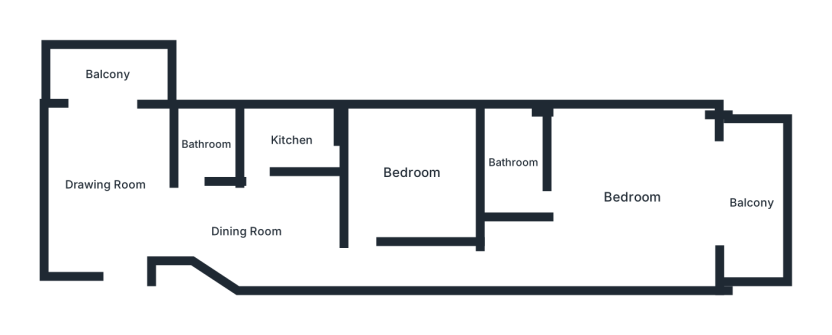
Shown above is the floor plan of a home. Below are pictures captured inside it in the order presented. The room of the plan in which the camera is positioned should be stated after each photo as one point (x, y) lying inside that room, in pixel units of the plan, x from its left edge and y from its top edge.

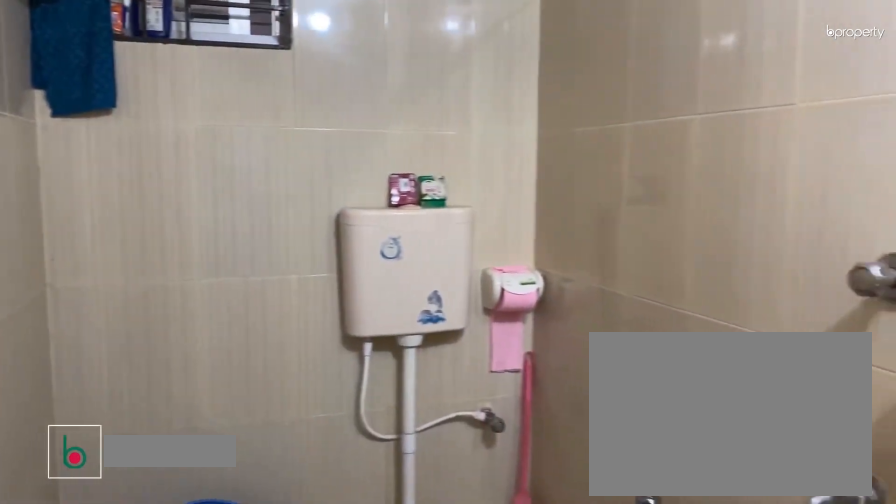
(205, 144)
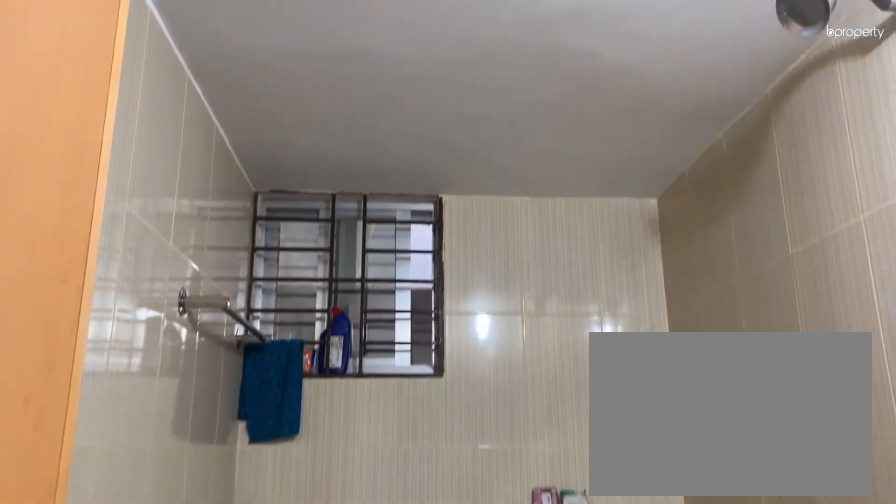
(205, 144)
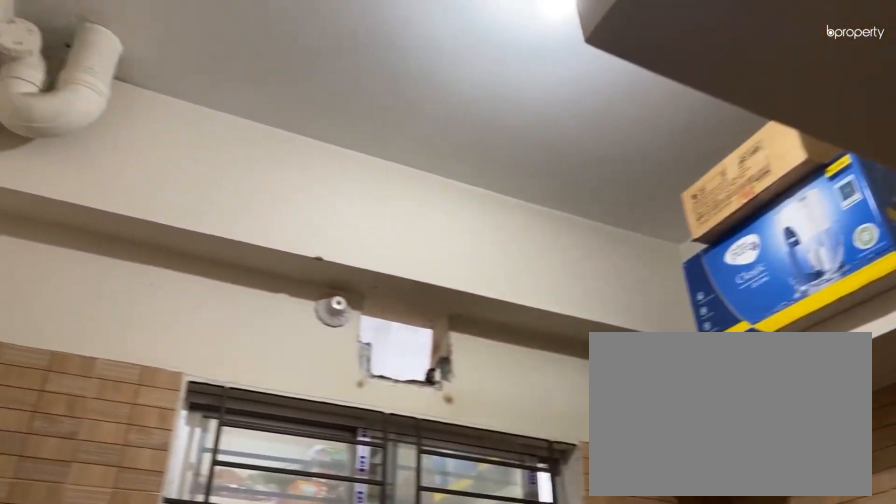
(293, 136)
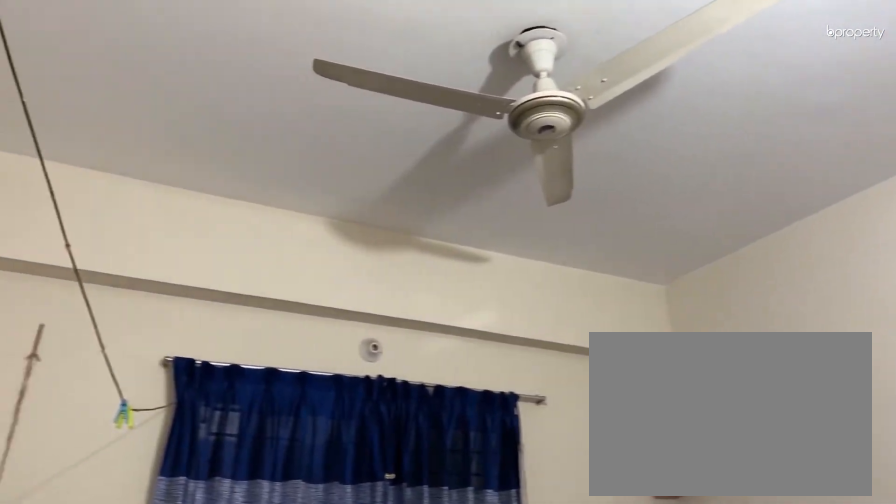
(410, 173)
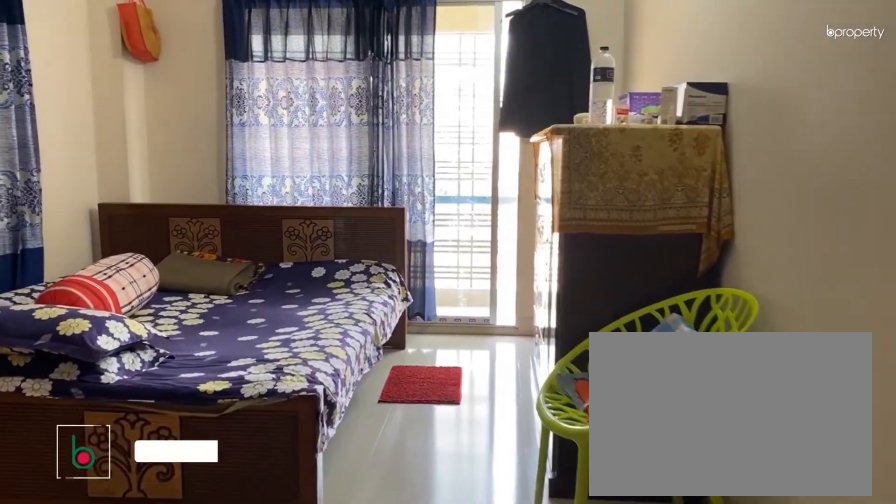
(633, 196)
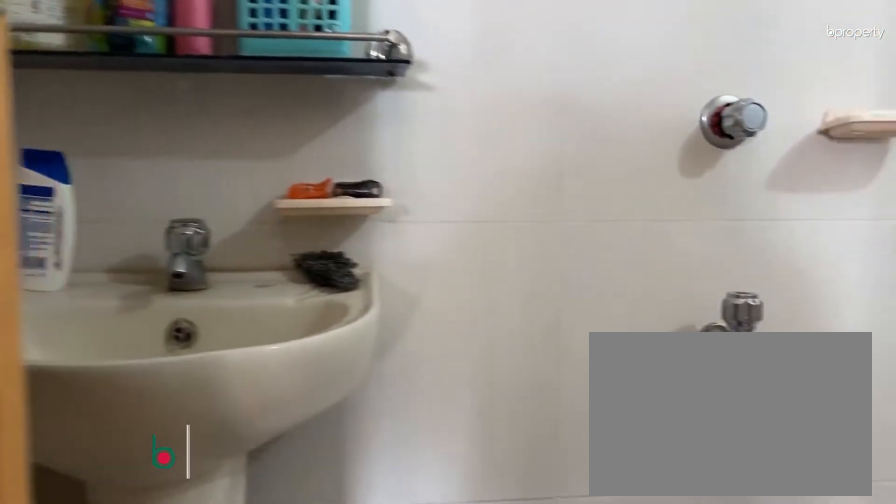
(512, 163)
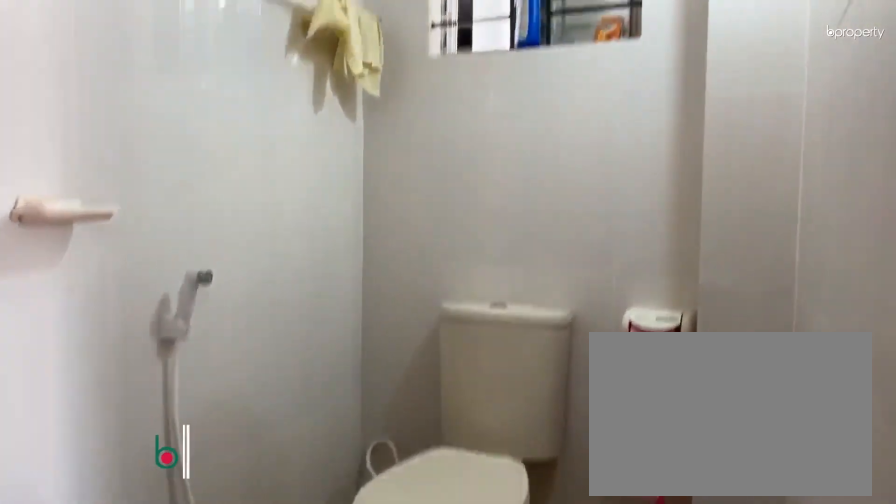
(512, 163)
